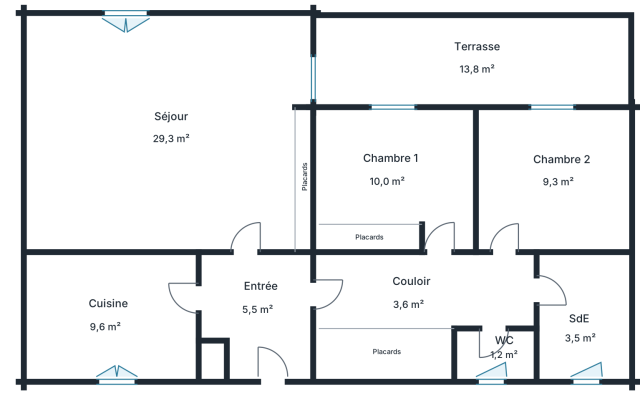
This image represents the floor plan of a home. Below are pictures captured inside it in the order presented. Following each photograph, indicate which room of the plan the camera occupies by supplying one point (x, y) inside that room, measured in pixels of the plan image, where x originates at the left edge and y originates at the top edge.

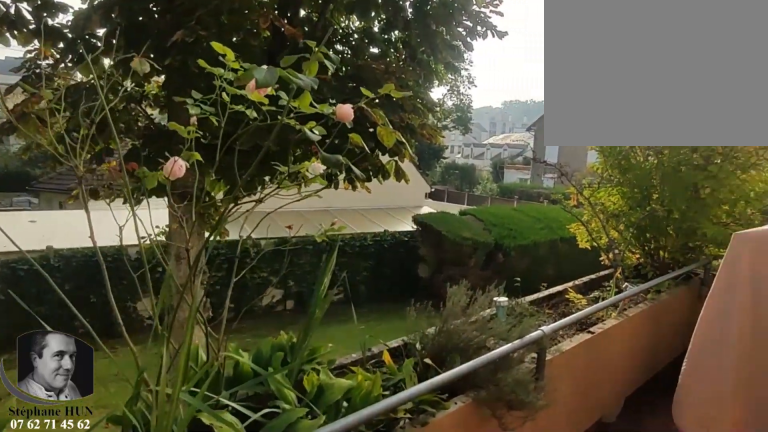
(475, 56)
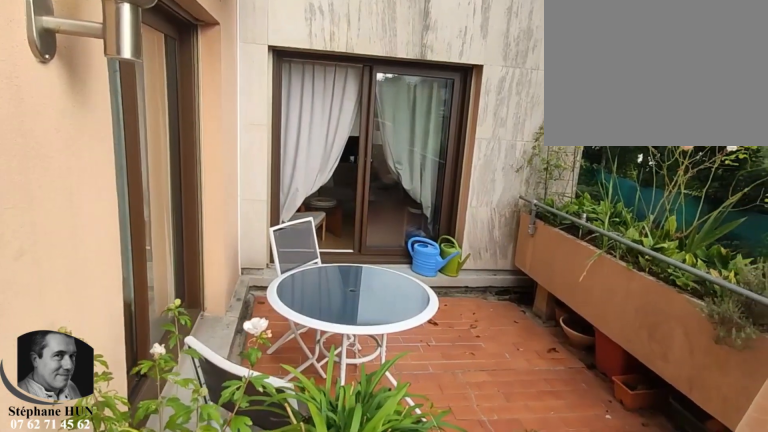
(475, 56)
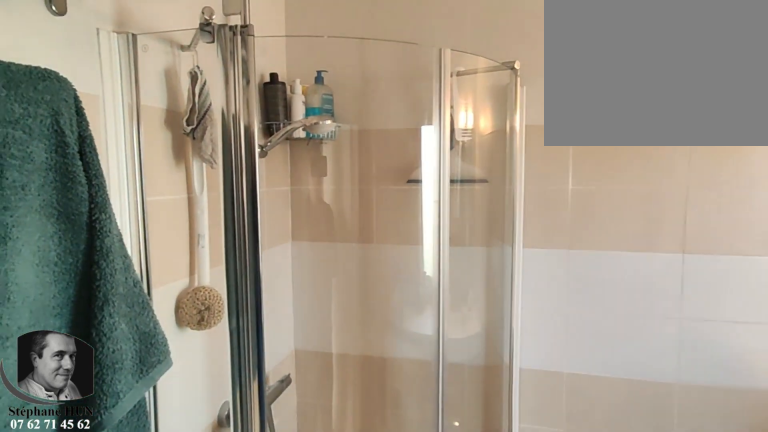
(582, 316)
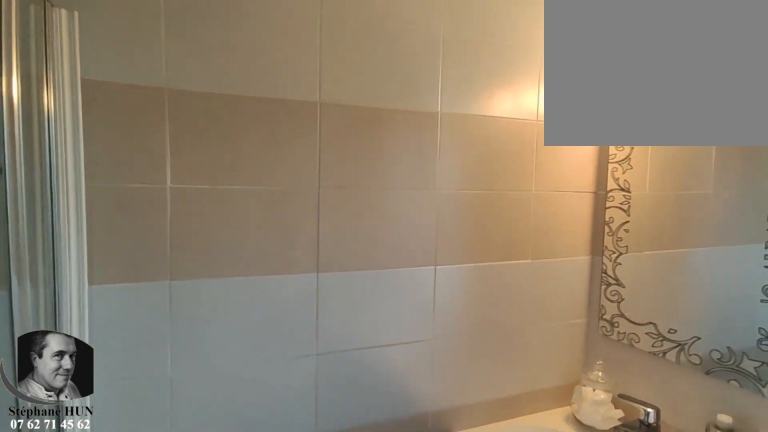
(582, 316)
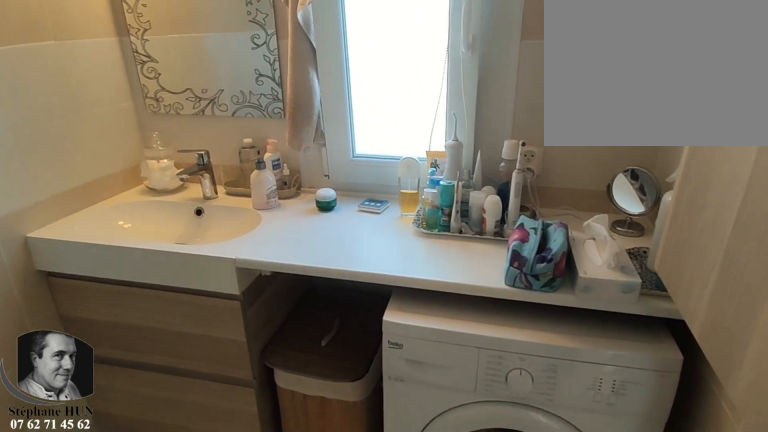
(582, 316)
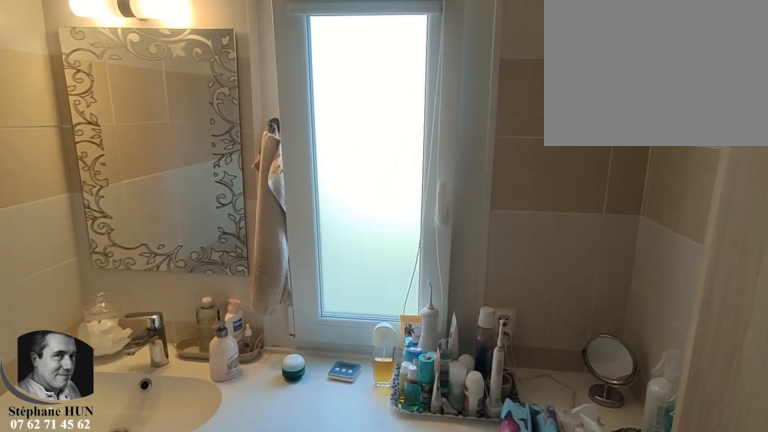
(582, 316)
